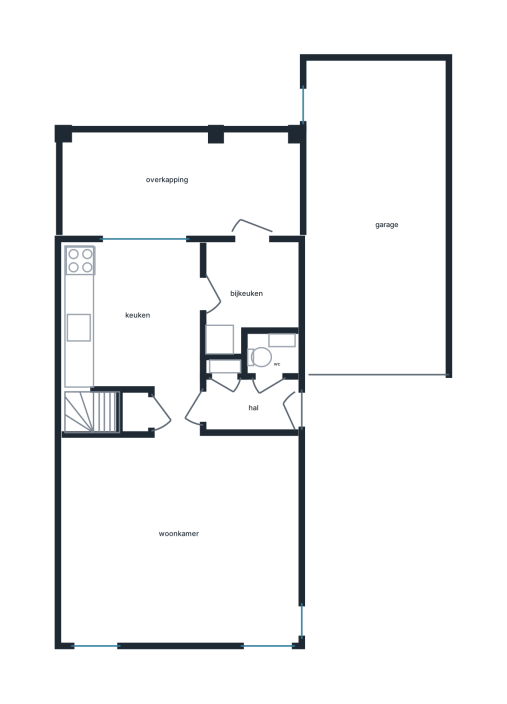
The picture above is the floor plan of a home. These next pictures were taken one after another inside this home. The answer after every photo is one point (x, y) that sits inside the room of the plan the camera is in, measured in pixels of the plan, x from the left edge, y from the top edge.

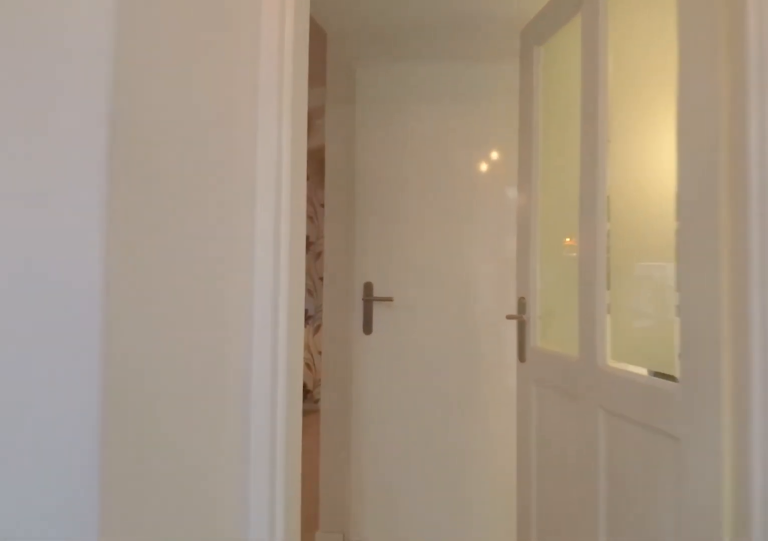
(250, 405)
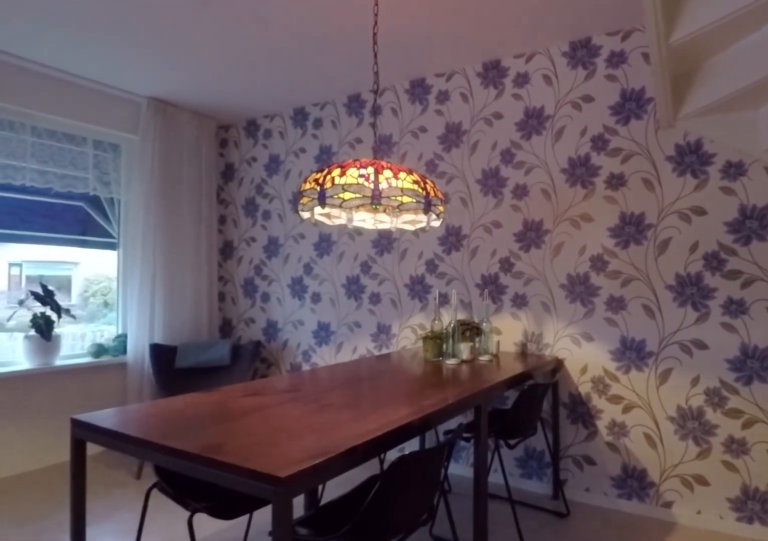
(179, 533)
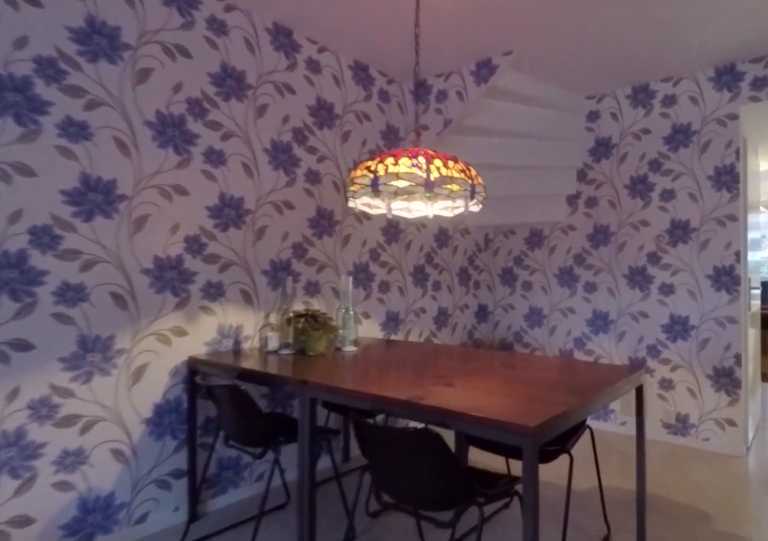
(179, 533)
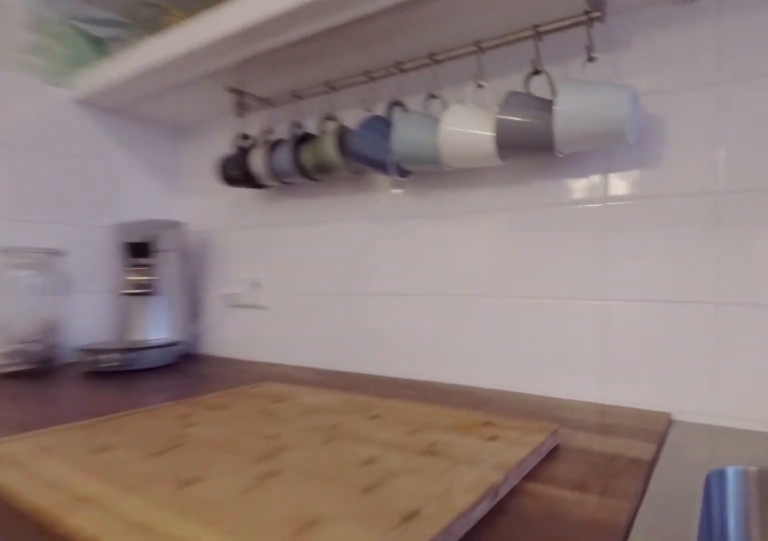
(133, 316)
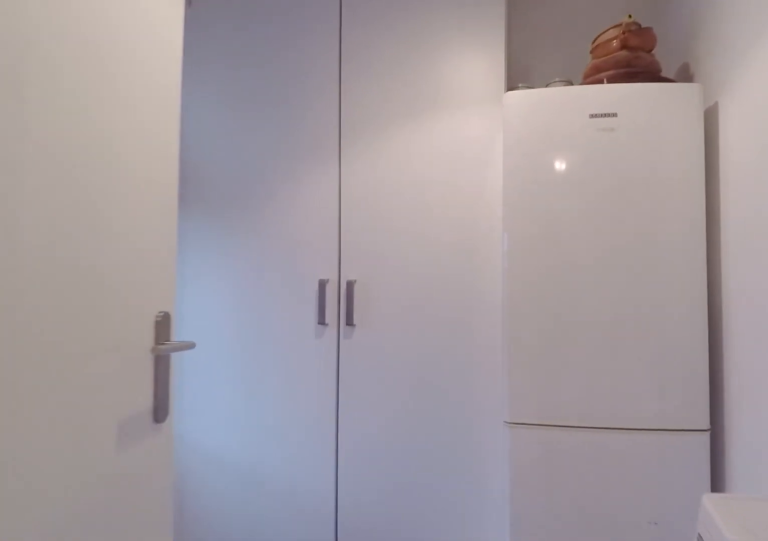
(247, 291)
